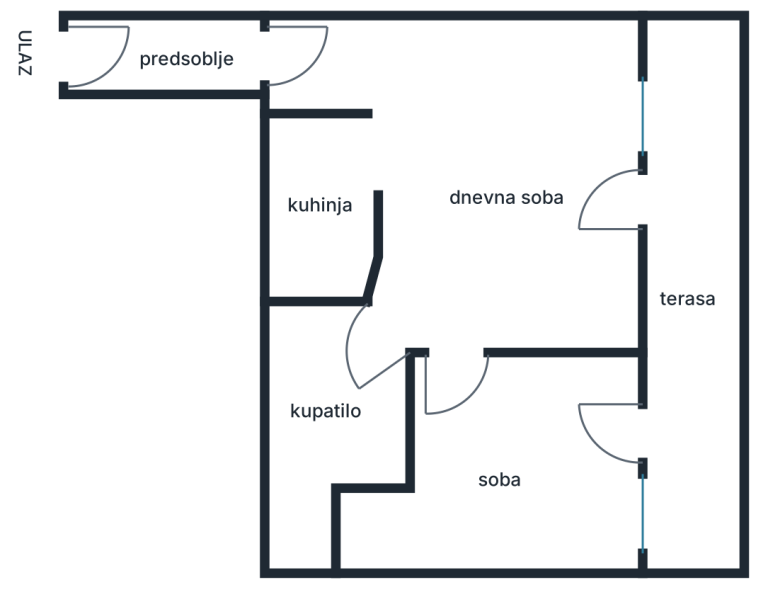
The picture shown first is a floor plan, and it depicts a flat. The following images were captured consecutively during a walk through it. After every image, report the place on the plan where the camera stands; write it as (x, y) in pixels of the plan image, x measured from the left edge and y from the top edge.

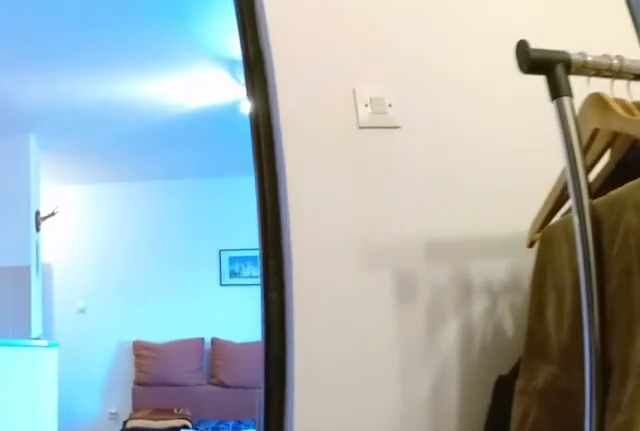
(453, 428)
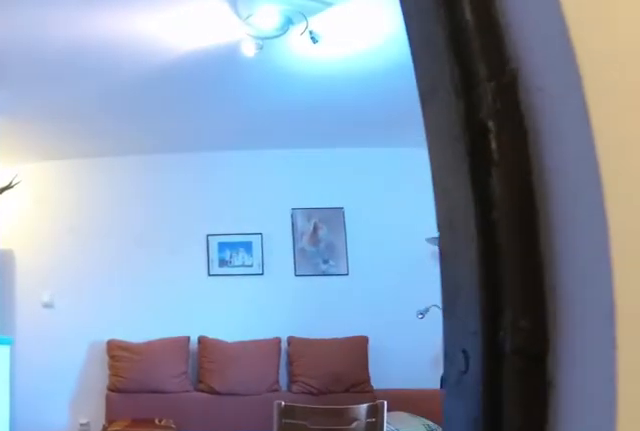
(453, 400)
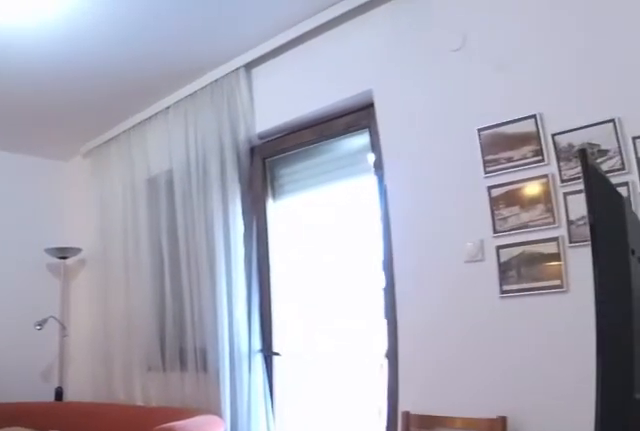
(443, 361)
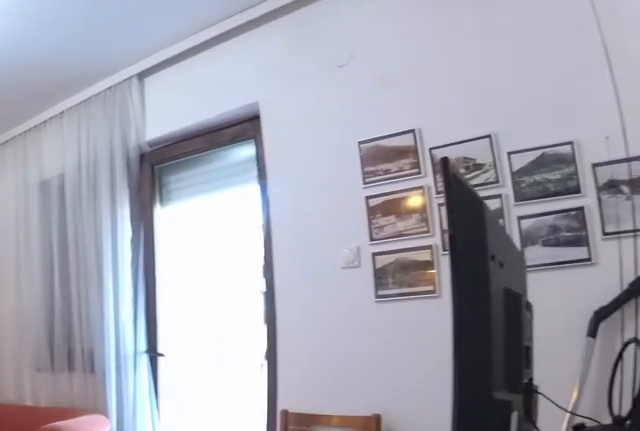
(451, 347)
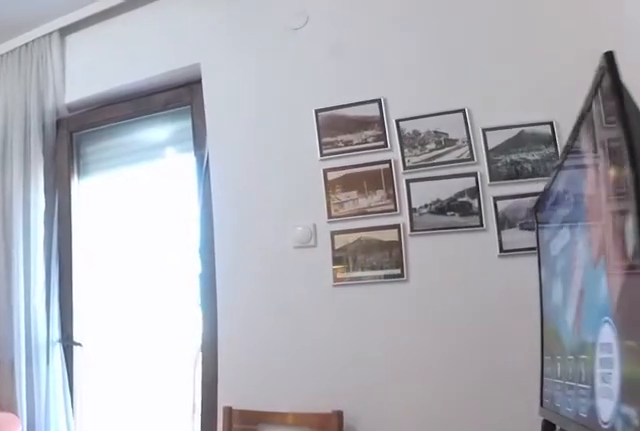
(496, 304)
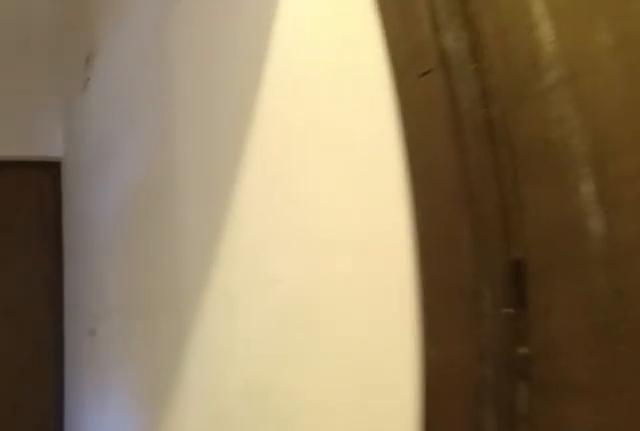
(290, 65)
